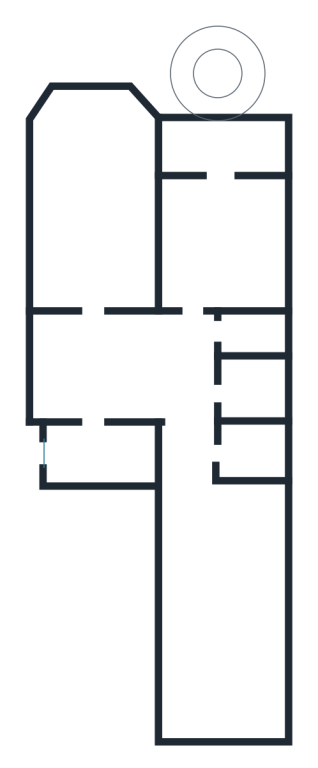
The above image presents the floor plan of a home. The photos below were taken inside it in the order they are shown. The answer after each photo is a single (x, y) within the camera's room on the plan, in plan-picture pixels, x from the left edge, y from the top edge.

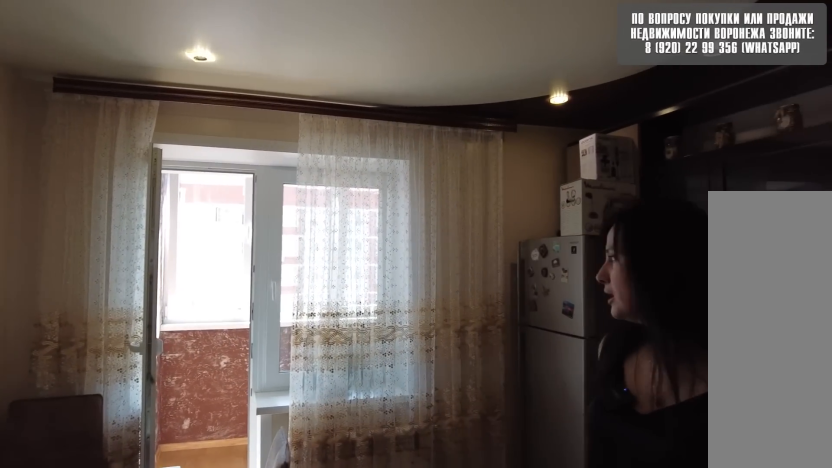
(226, 270)
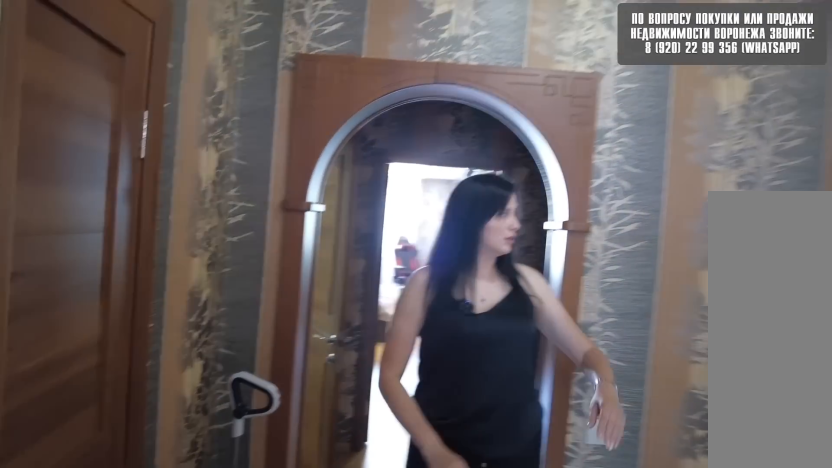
(190, 386)
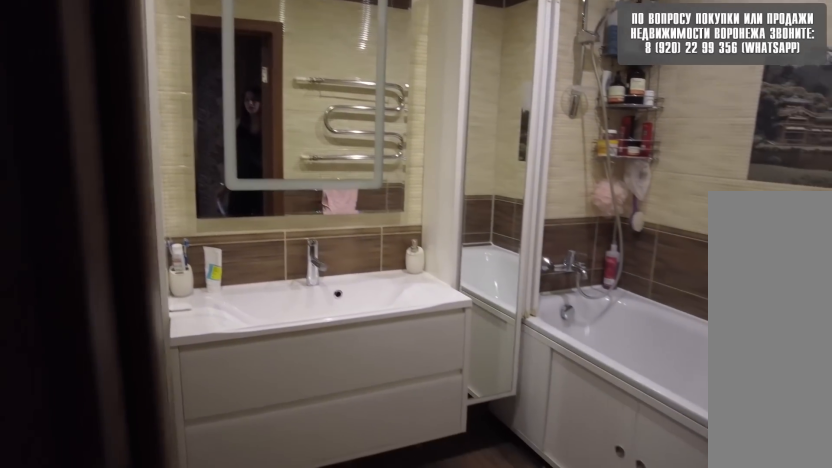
(190, 463)
